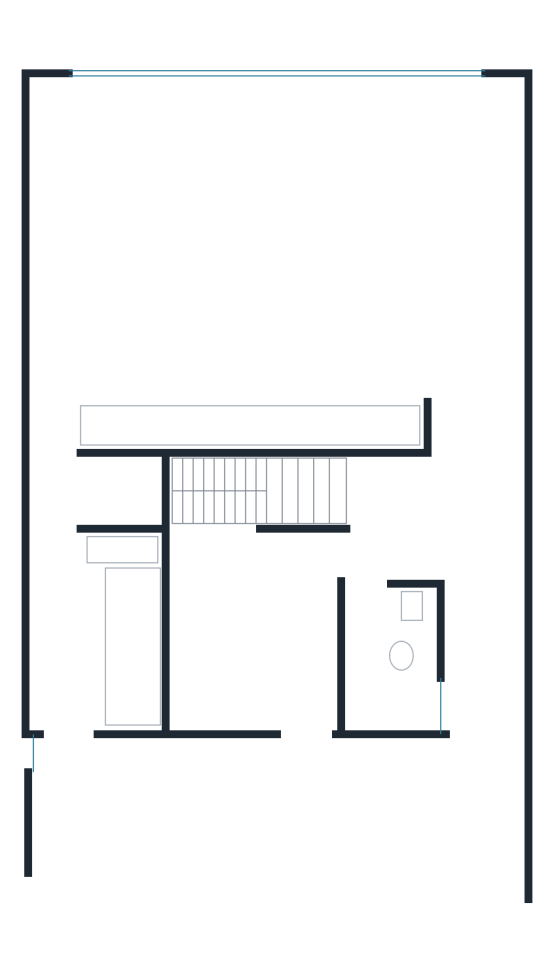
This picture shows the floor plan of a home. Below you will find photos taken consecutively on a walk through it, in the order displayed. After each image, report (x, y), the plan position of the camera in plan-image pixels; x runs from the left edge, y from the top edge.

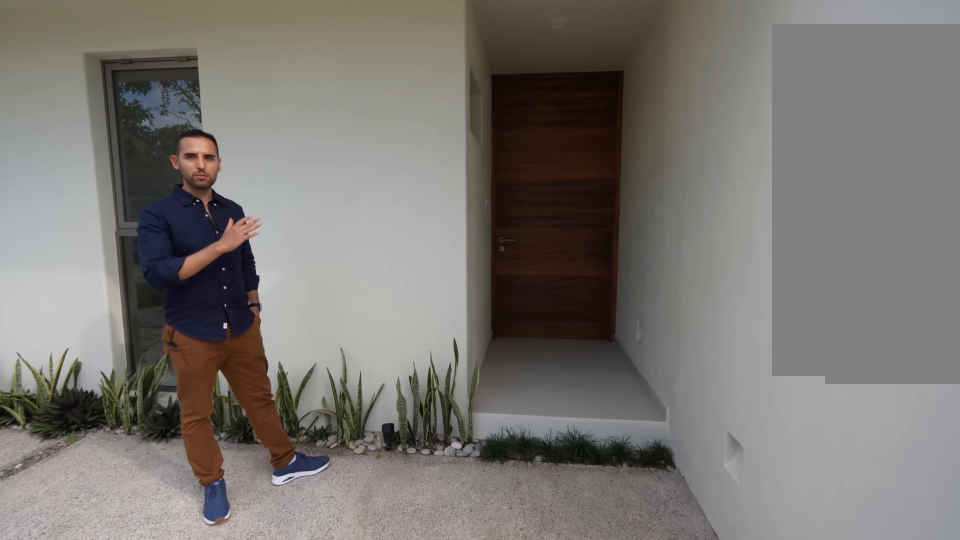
(461, 927)
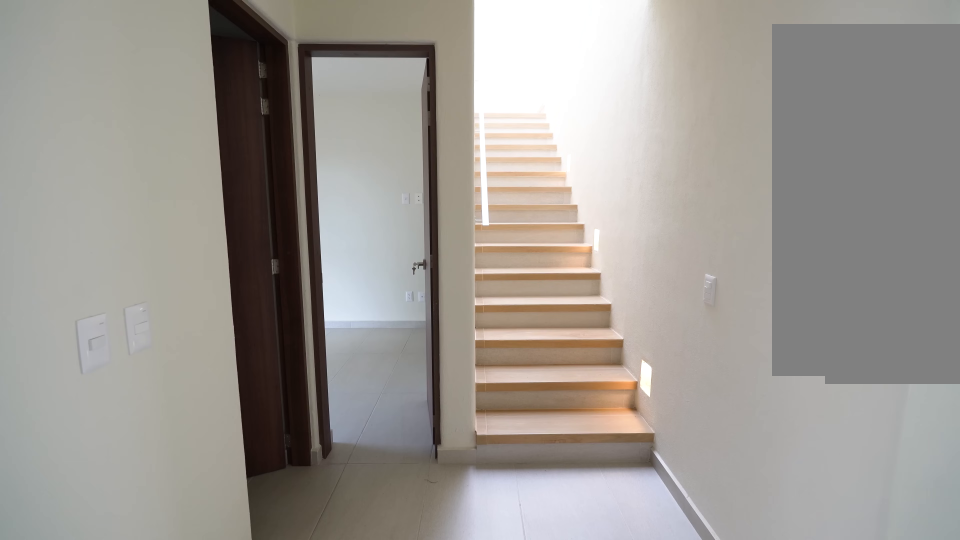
(491, 557)
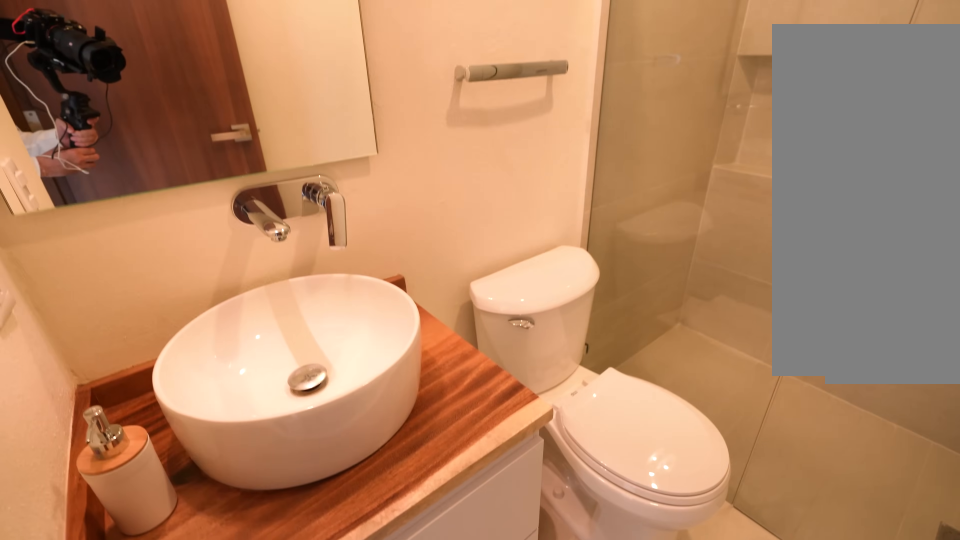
(370, 592)
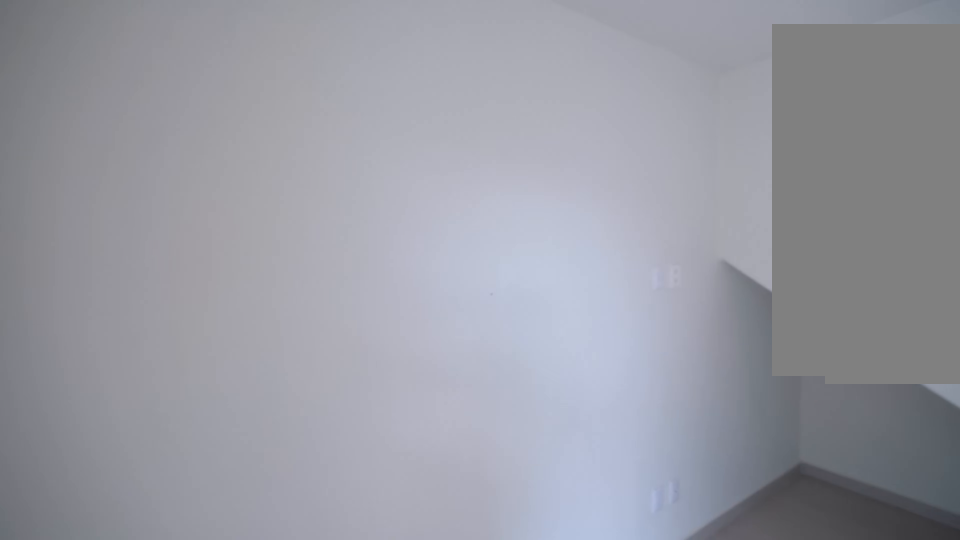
(206, 683)
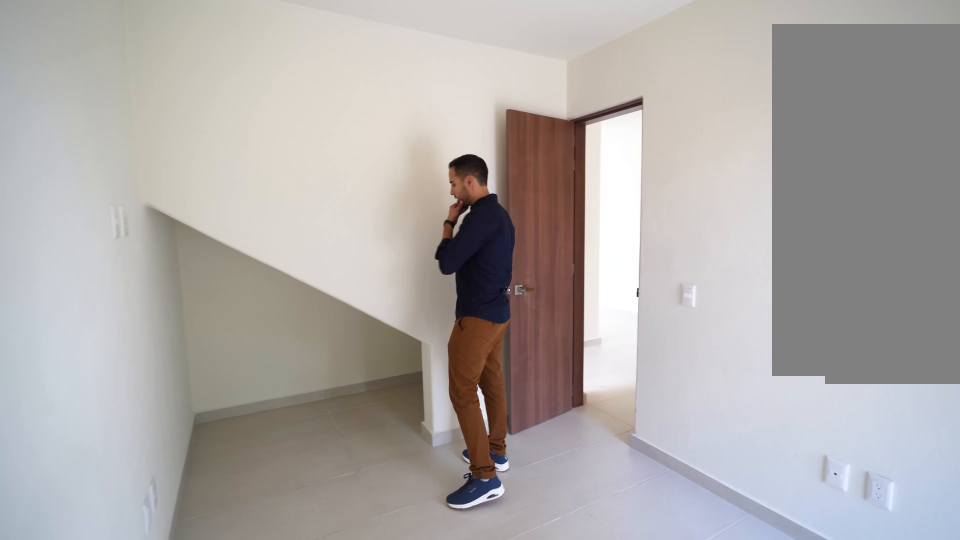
(216, 707)
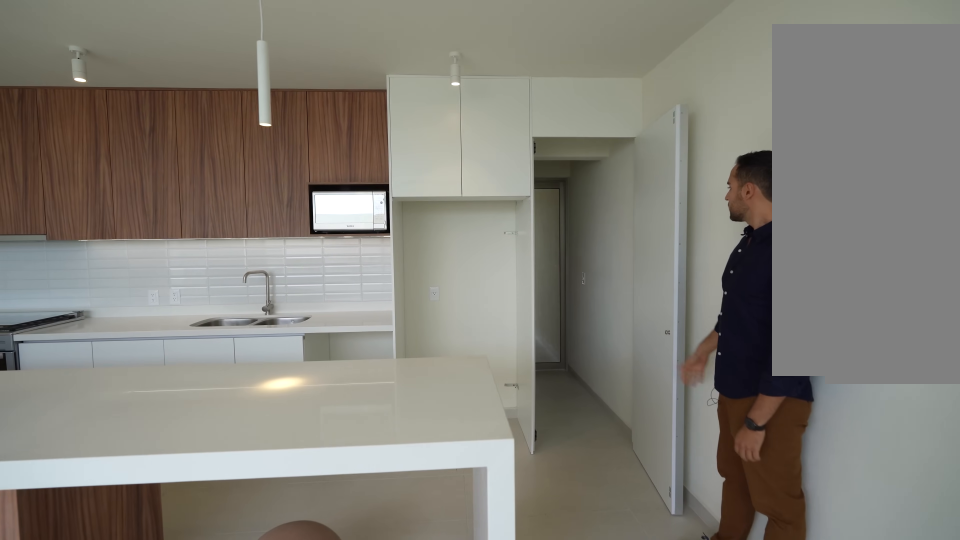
(167, 230)
